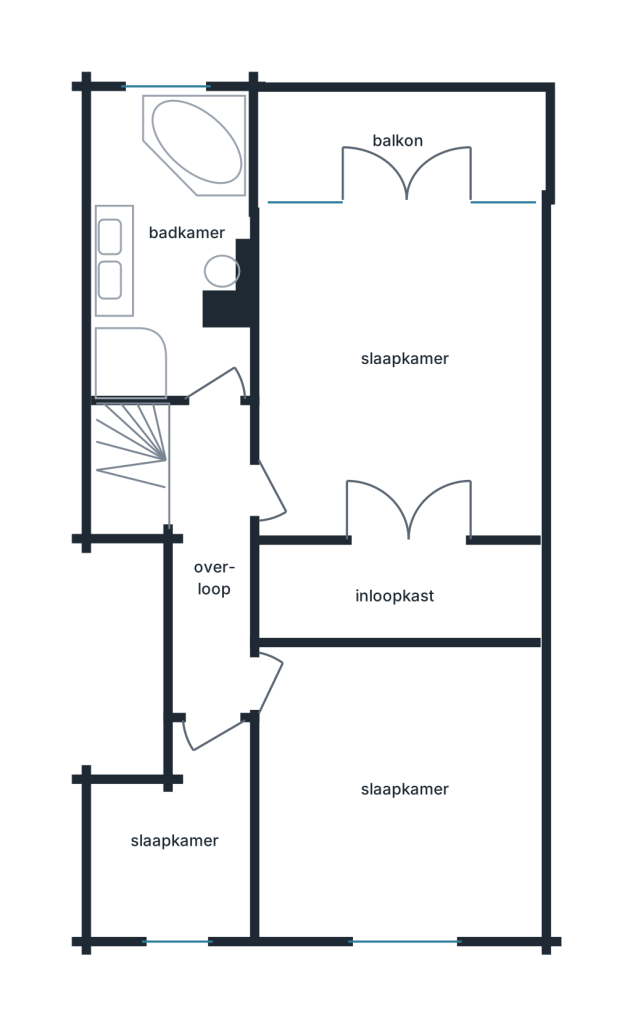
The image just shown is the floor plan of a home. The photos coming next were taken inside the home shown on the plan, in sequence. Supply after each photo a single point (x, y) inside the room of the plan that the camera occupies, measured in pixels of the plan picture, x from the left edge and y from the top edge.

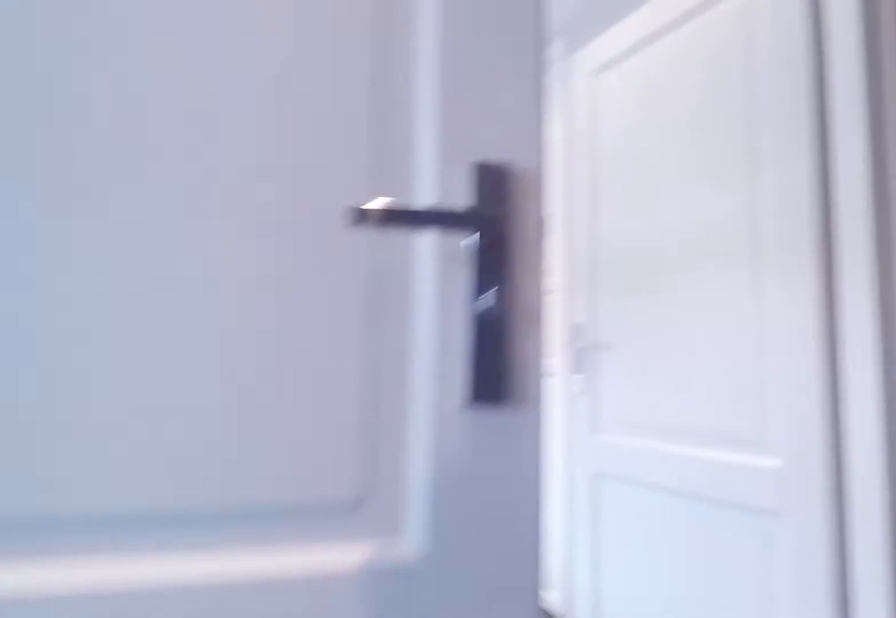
(212, 556)
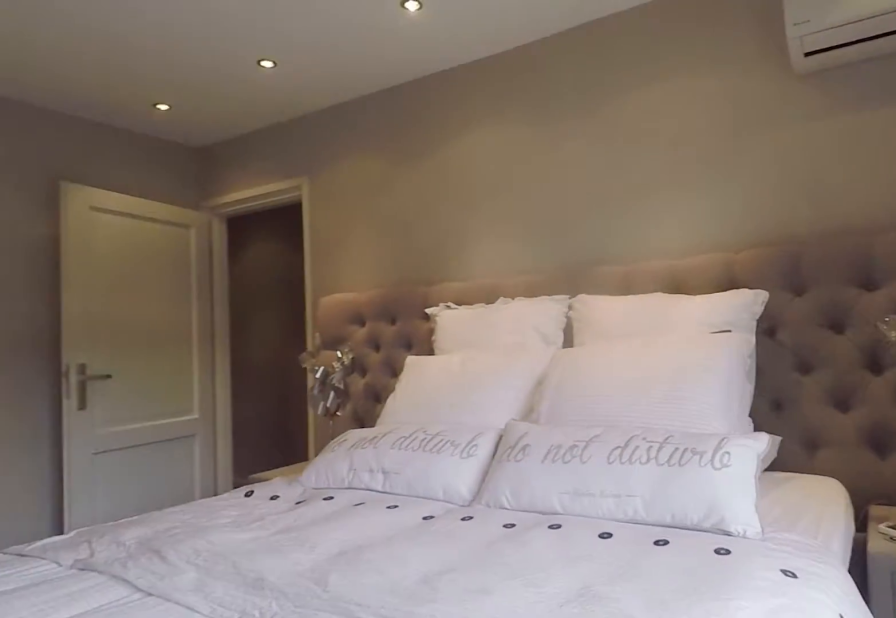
(399, 436)
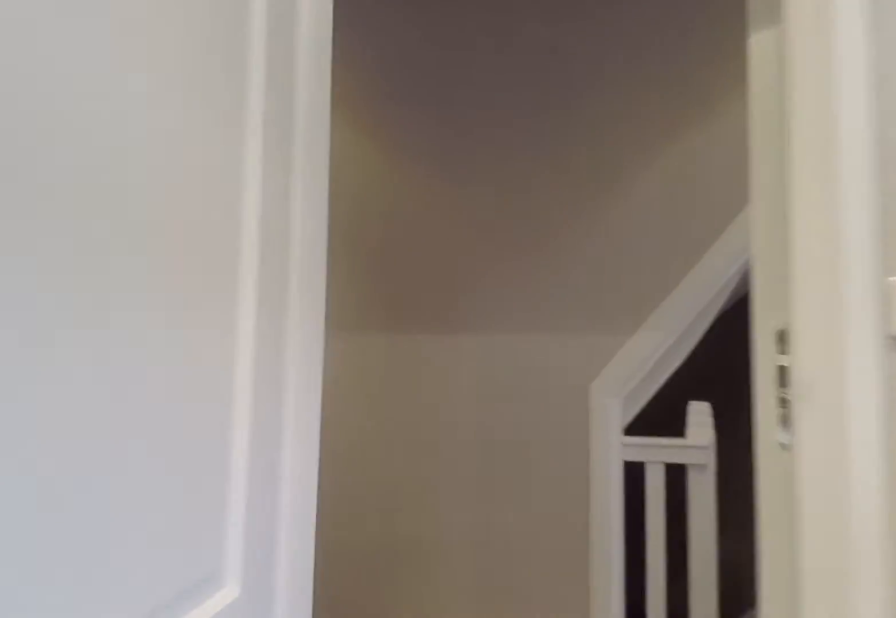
(399, 436)
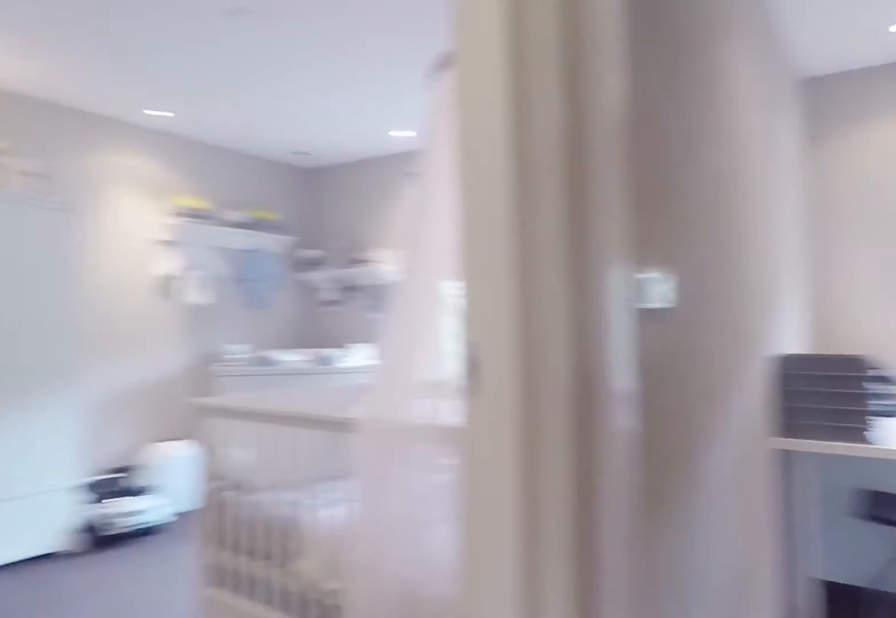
(212, 555)
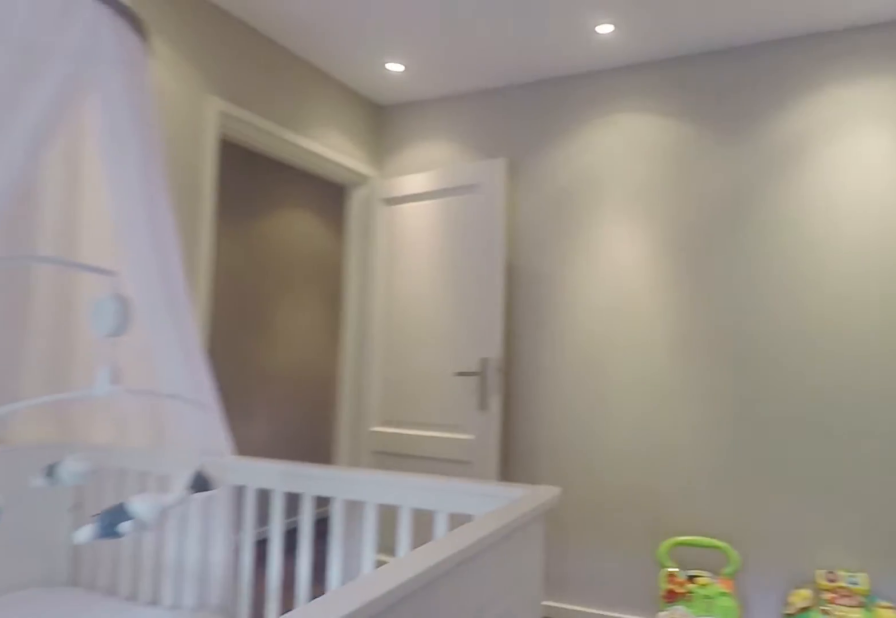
(319, 834)
